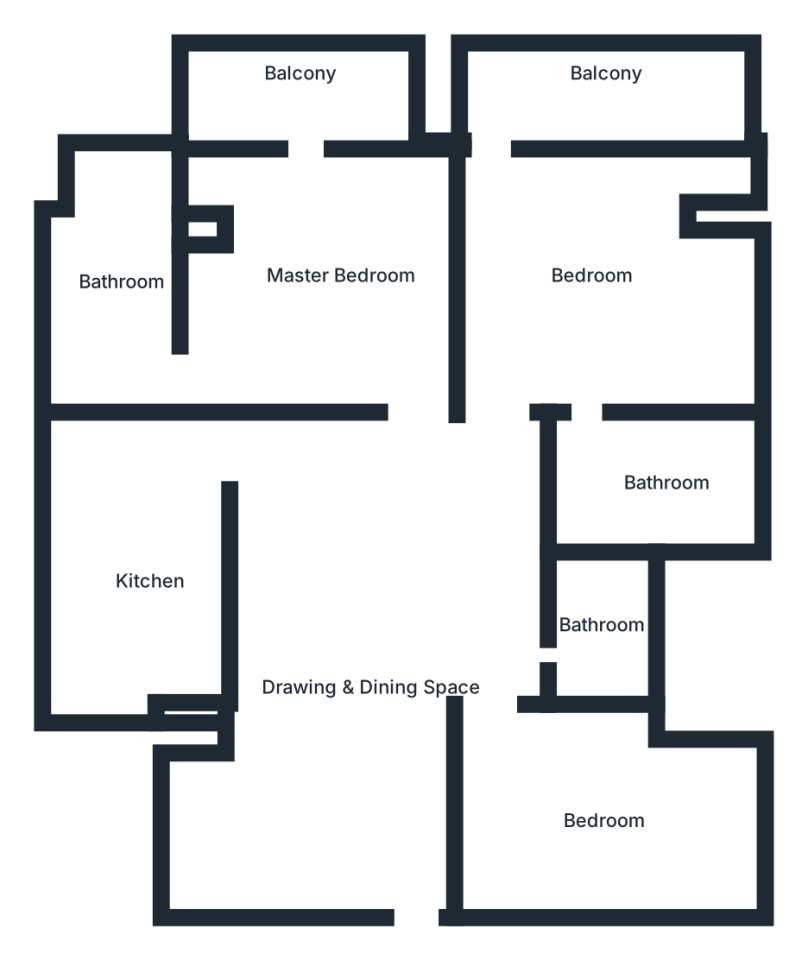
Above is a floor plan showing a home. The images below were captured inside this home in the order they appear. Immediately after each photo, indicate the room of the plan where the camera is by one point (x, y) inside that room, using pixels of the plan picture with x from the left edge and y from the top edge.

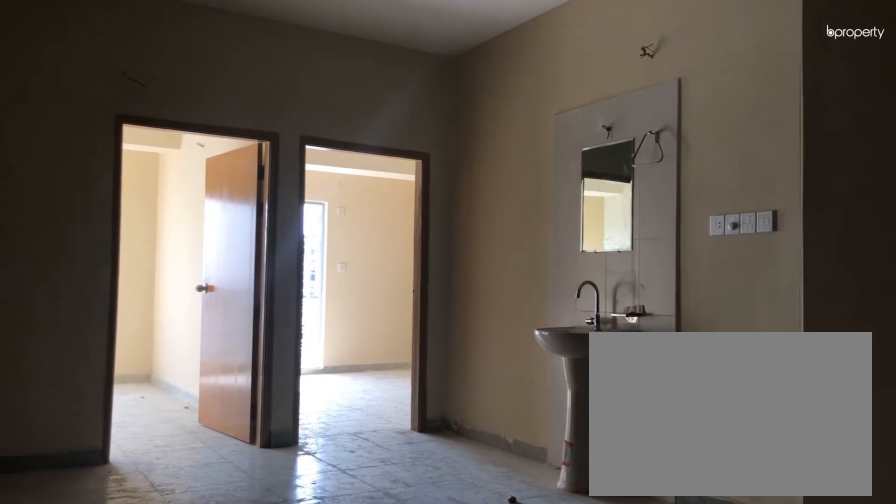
(389, 647)
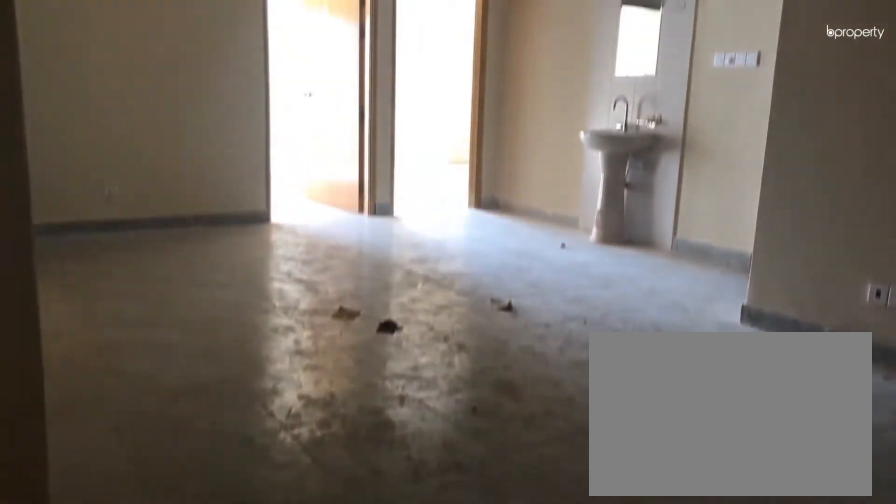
(384, 652)
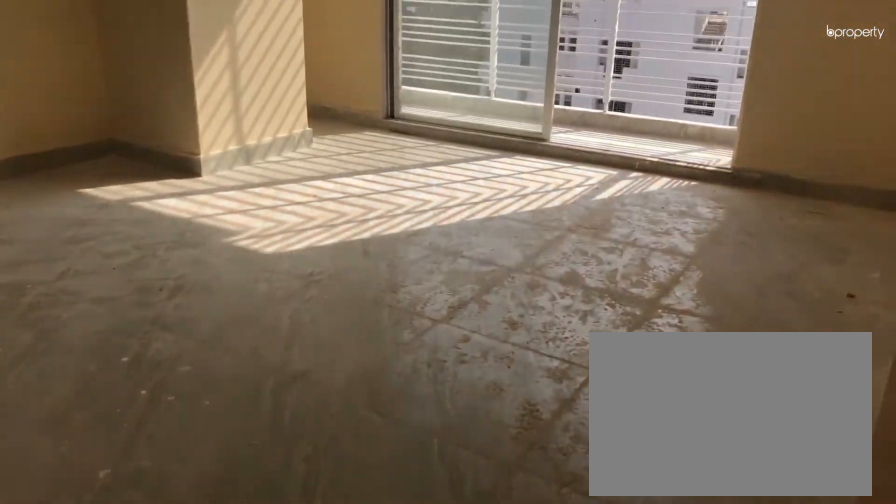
(362, 277)
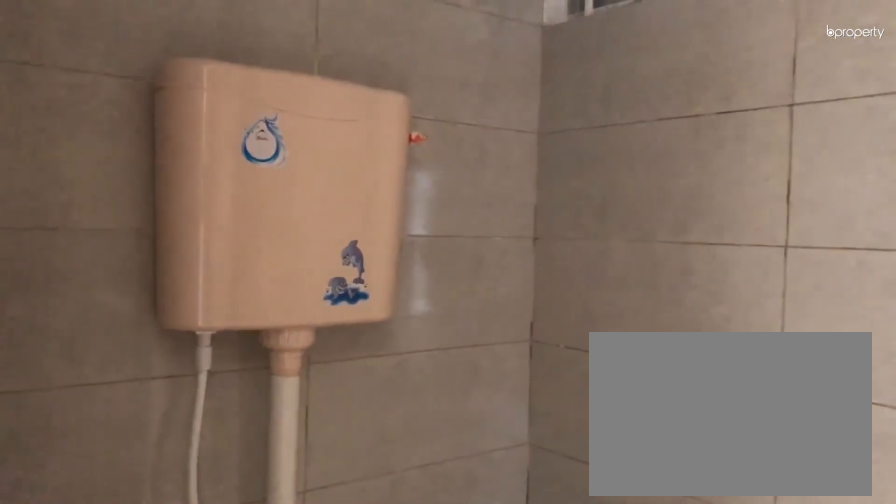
(599, 624)
